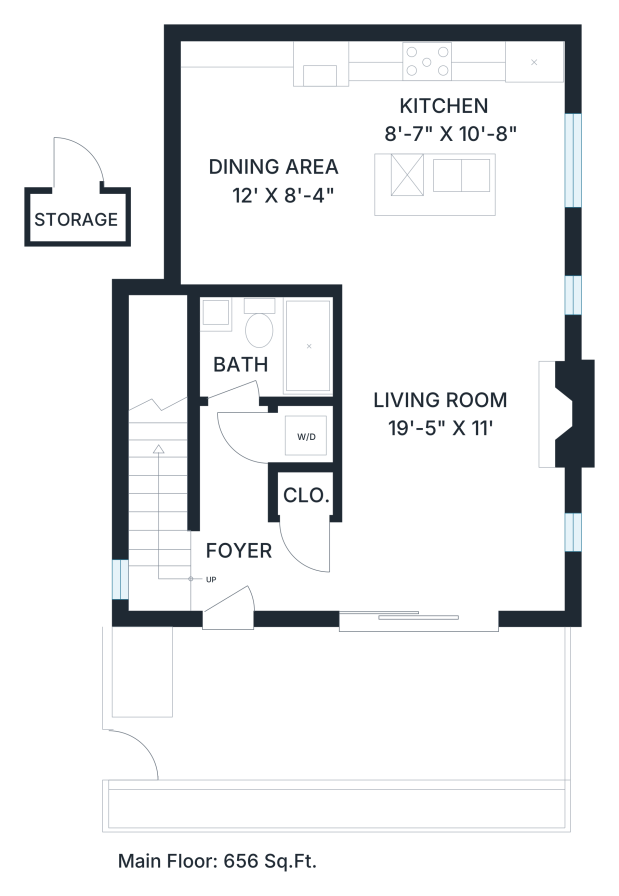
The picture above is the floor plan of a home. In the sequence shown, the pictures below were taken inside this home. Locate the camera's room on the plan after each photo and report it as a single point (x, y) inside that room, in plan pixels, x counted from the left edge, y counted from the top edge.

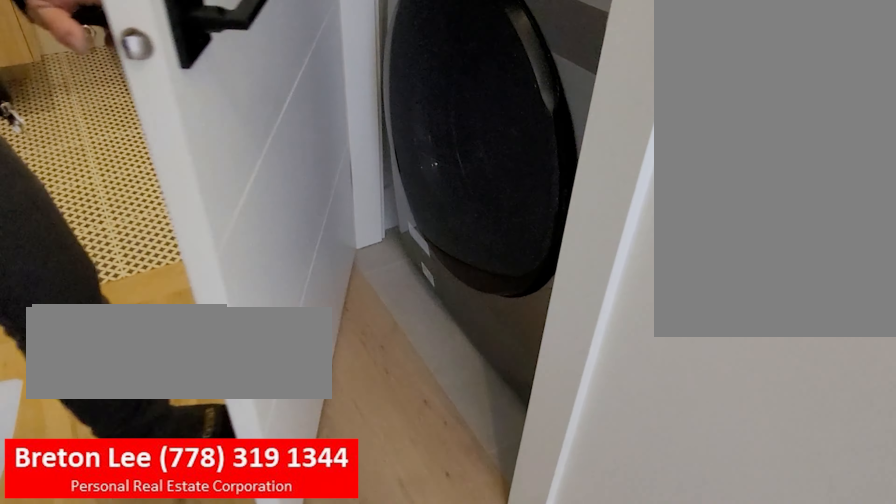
(308, 434)
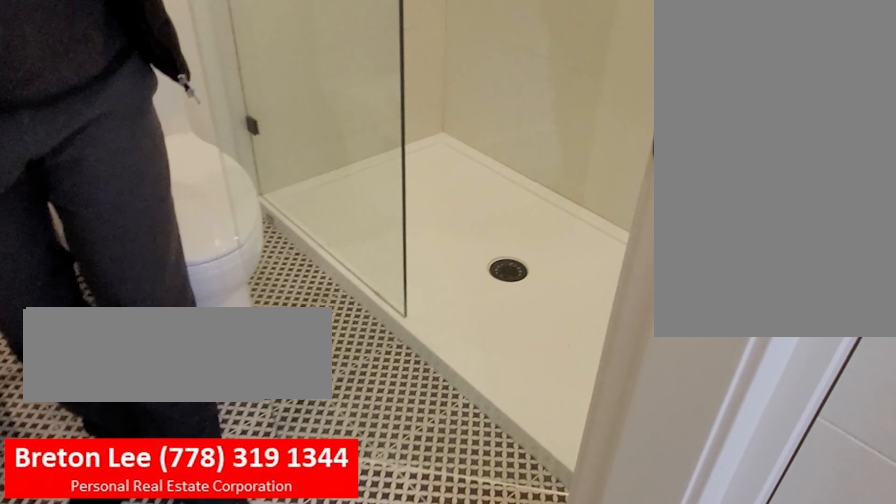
(242, 368)
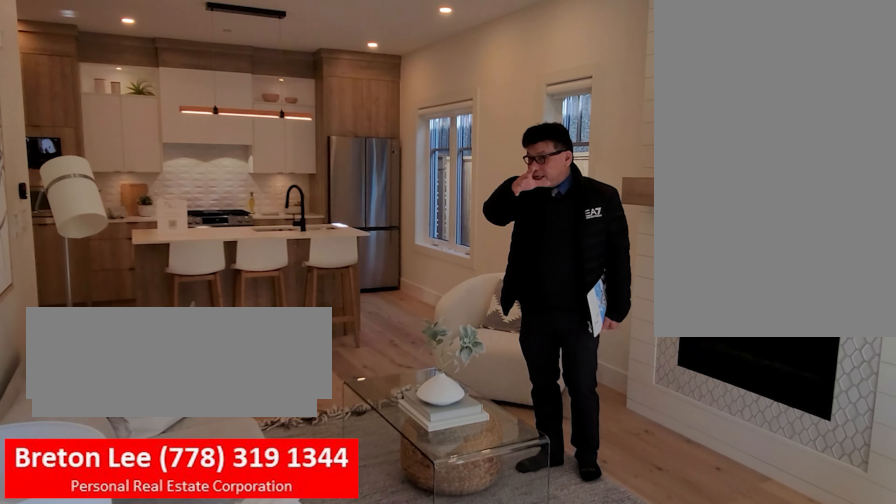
(436, 484)
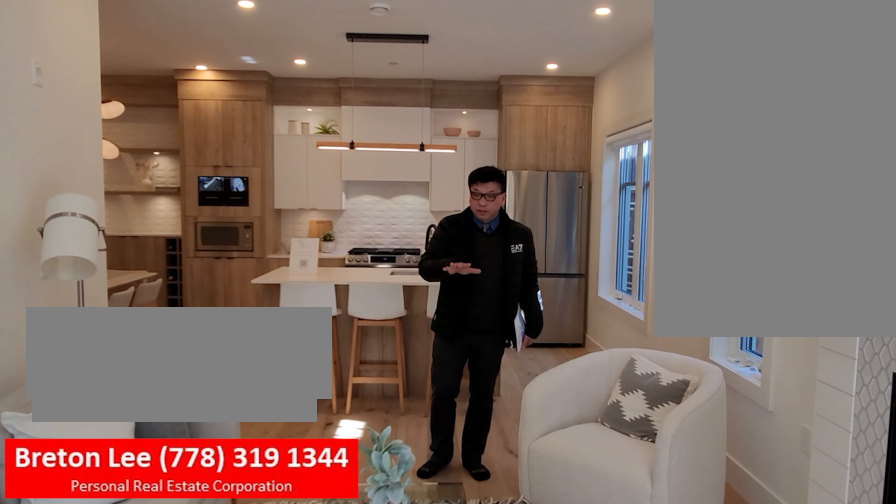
(436, 484)
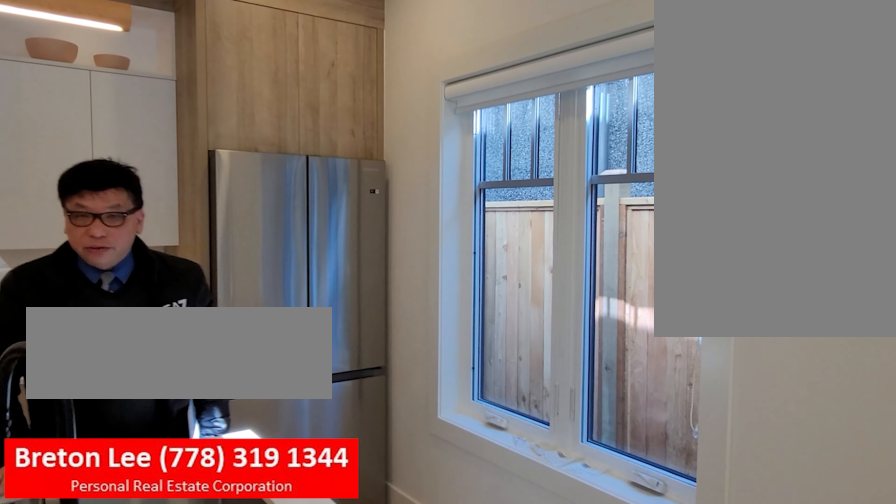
(529, 172)
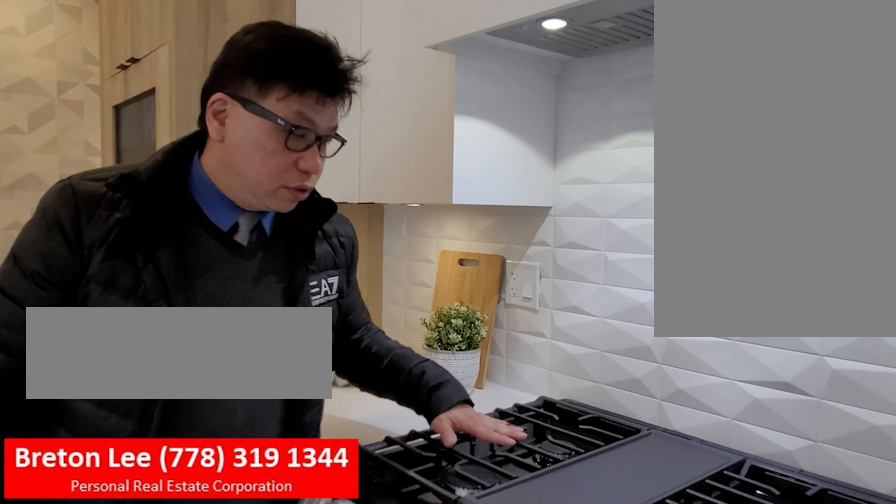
(529, 172)
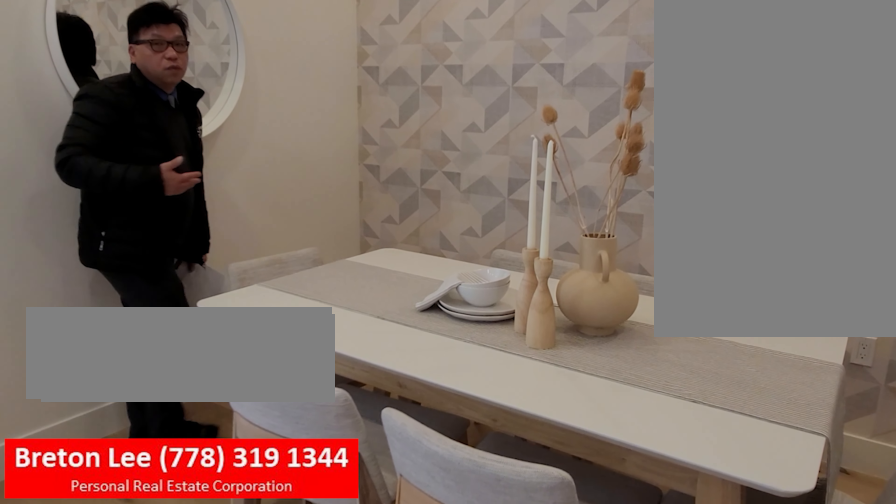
(270, 244)
